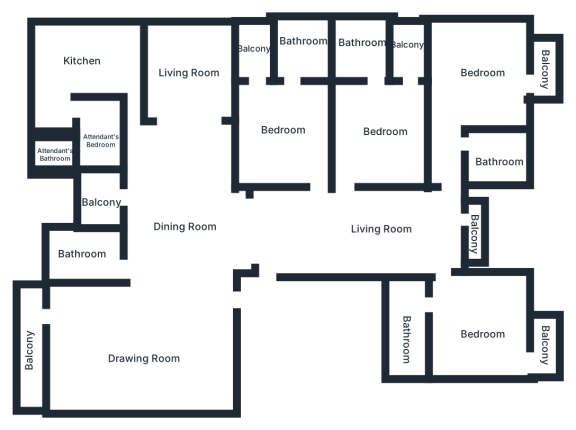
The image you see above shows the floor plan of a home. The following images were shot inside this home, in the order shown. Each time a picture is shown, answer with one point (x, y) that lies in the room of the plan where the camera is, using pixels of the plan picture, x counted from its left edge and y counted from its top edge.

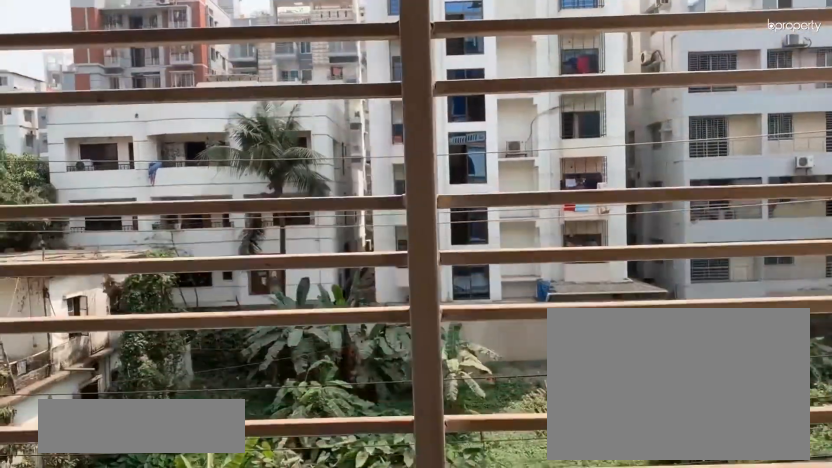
(544, 62)
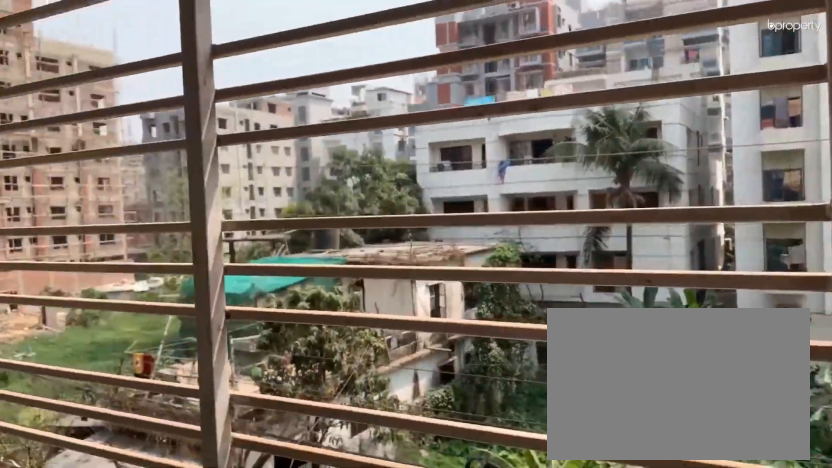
(544, 62)
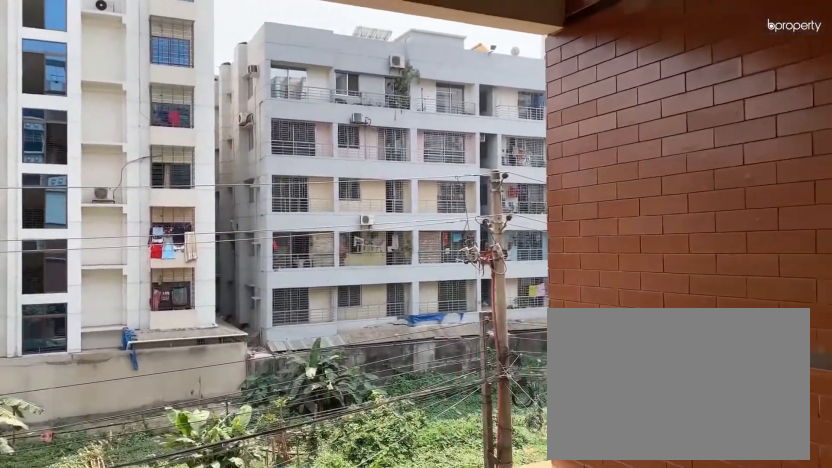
(475, 235)
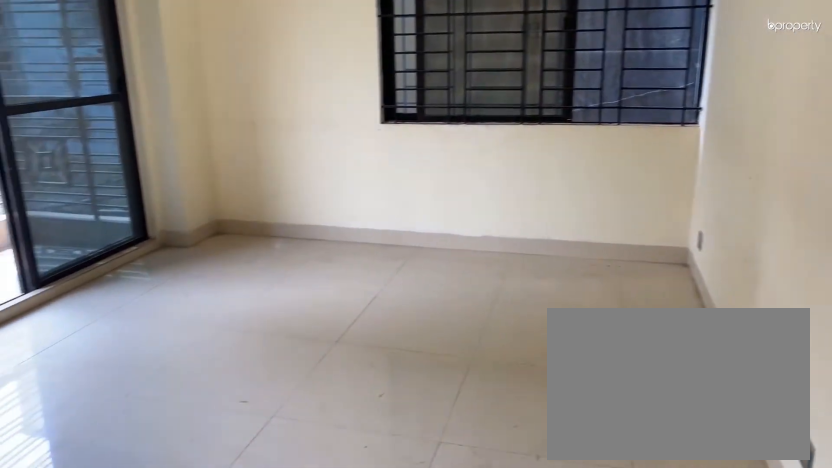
(475, 327)
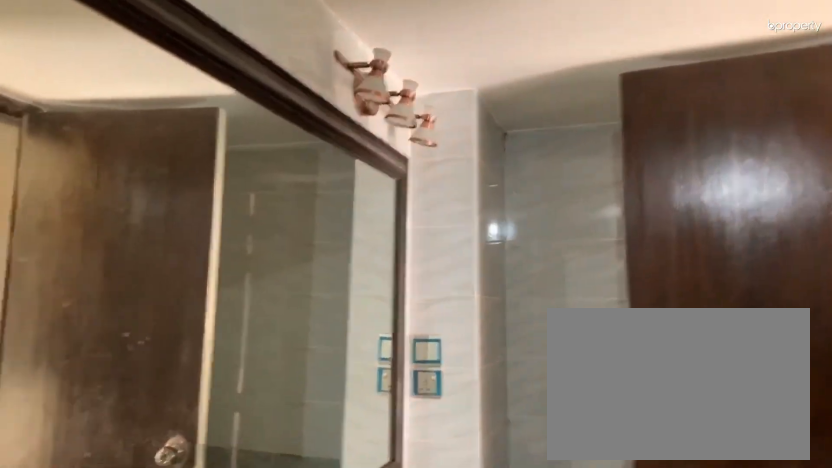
(407, 333)
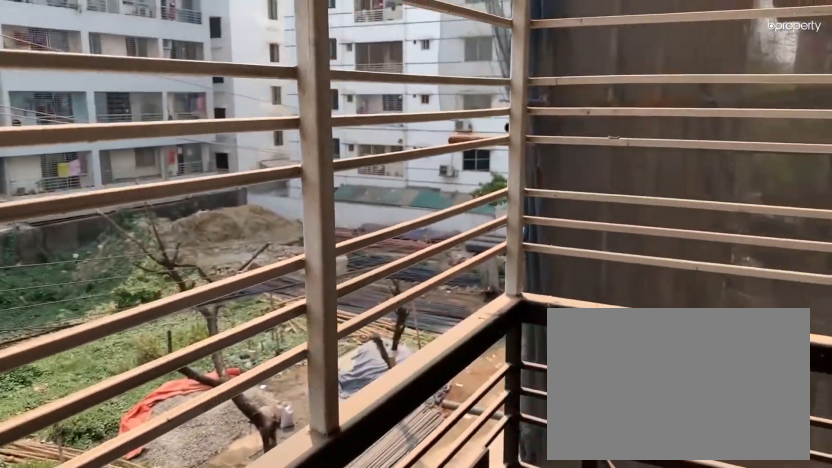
(548, 338)
